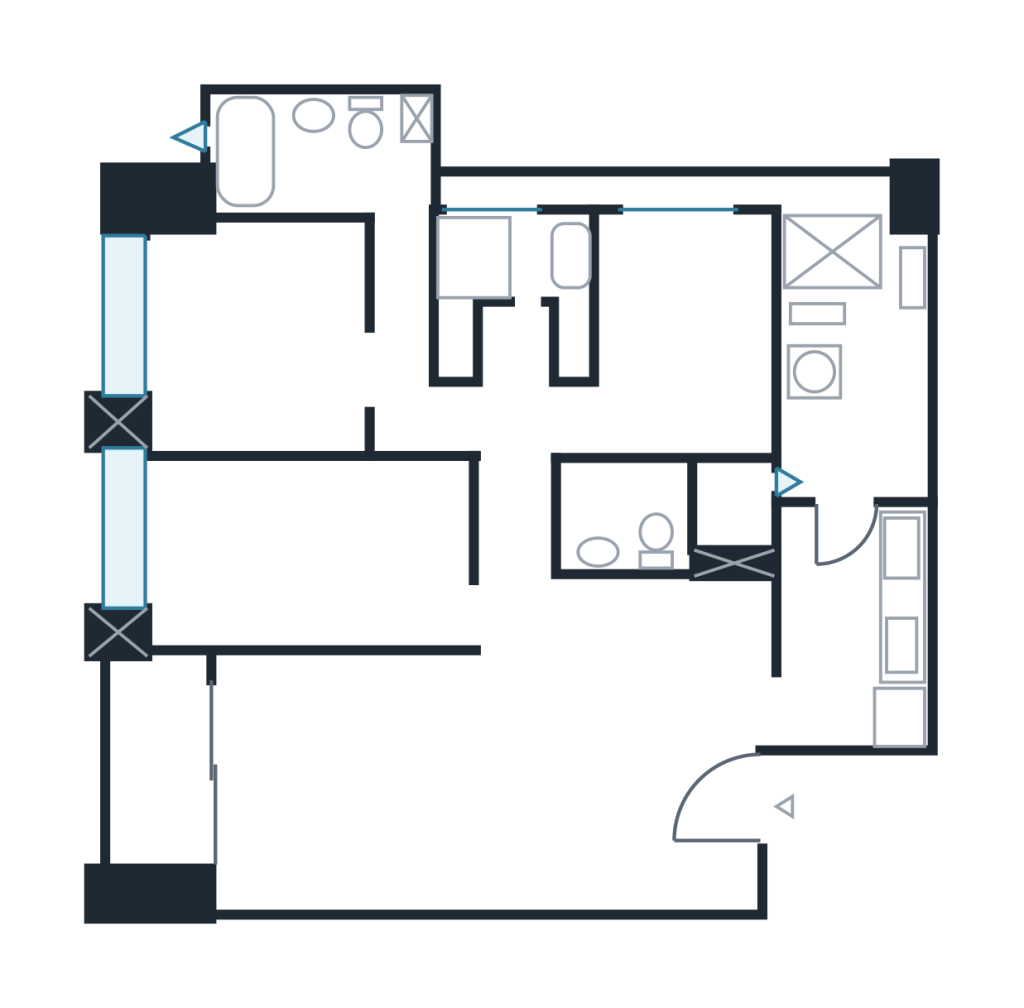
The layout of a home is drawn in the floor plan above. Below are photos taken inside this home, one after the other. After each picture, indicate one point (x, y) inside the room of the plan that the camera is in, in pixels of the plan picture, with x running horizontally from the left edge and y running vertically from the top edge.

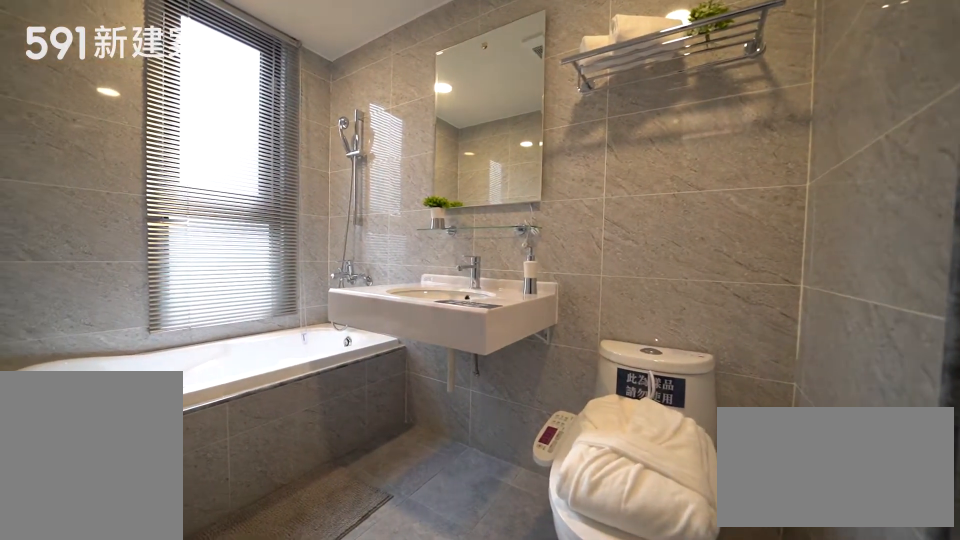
(319, 147)
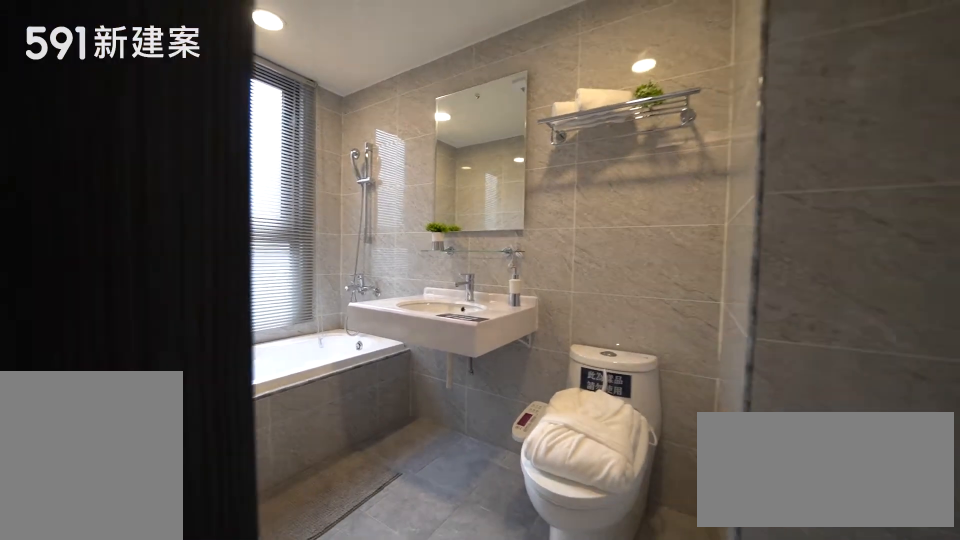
(319, 147)
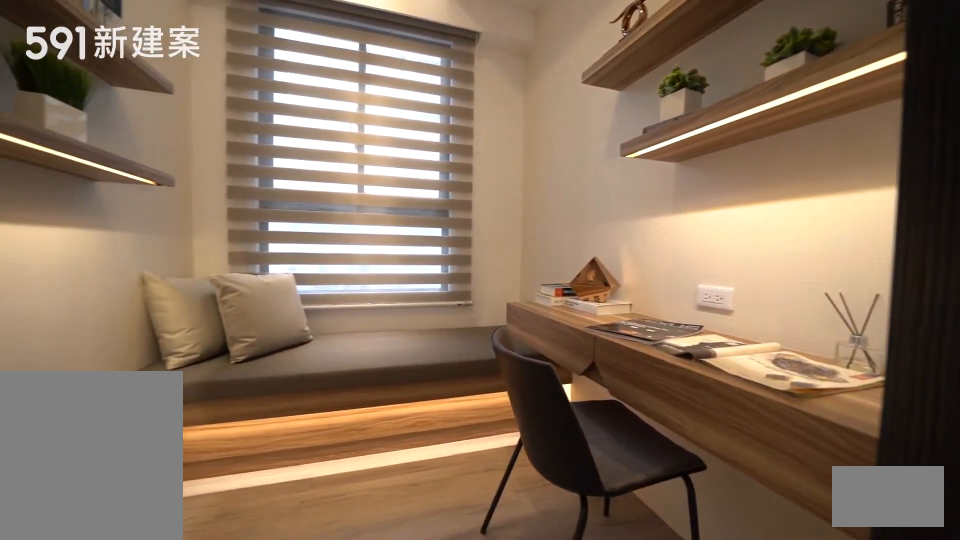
(512, 295)
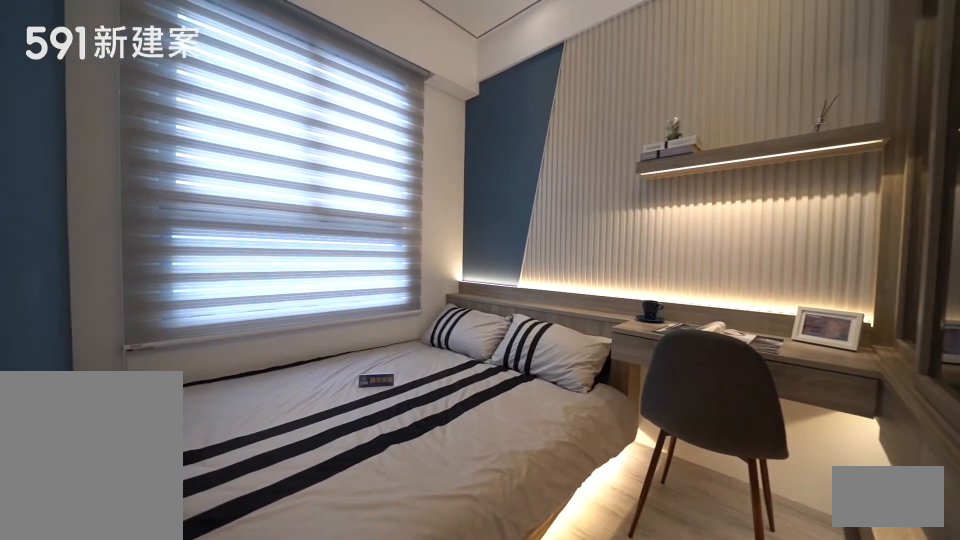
(681, 338)
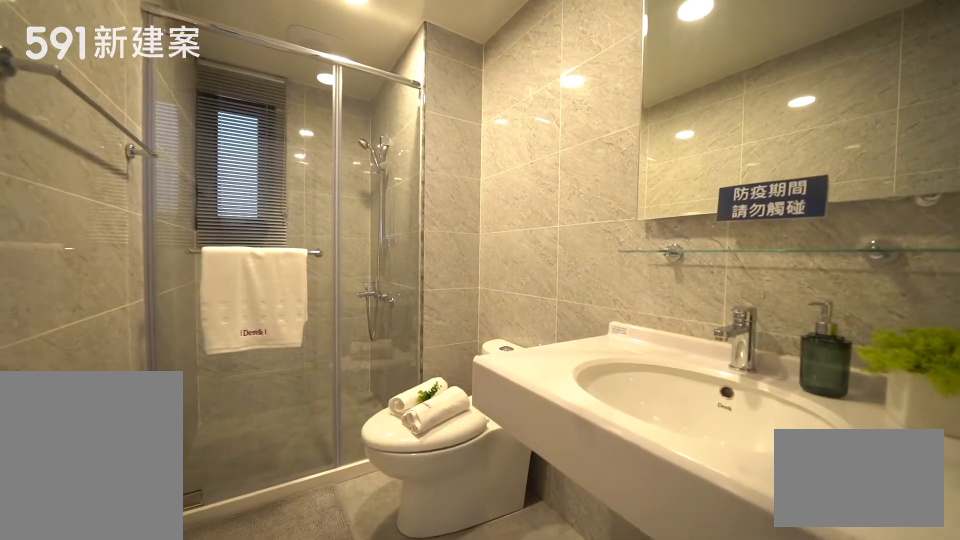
(670, 519)
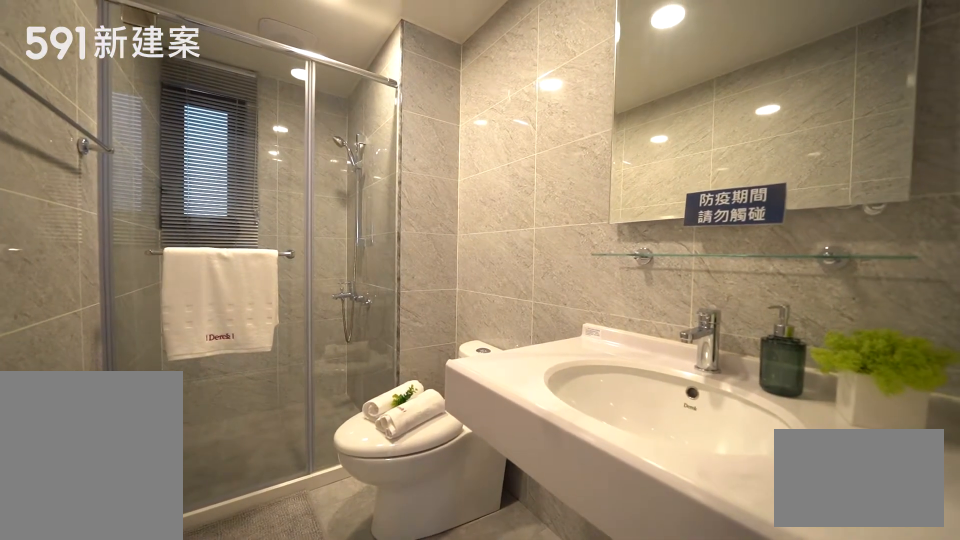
(670, 519)
